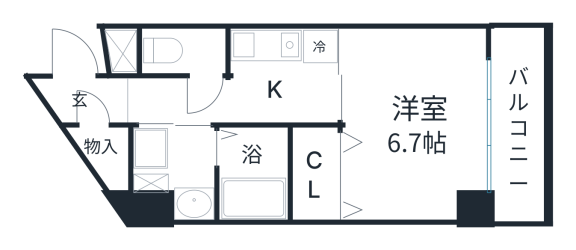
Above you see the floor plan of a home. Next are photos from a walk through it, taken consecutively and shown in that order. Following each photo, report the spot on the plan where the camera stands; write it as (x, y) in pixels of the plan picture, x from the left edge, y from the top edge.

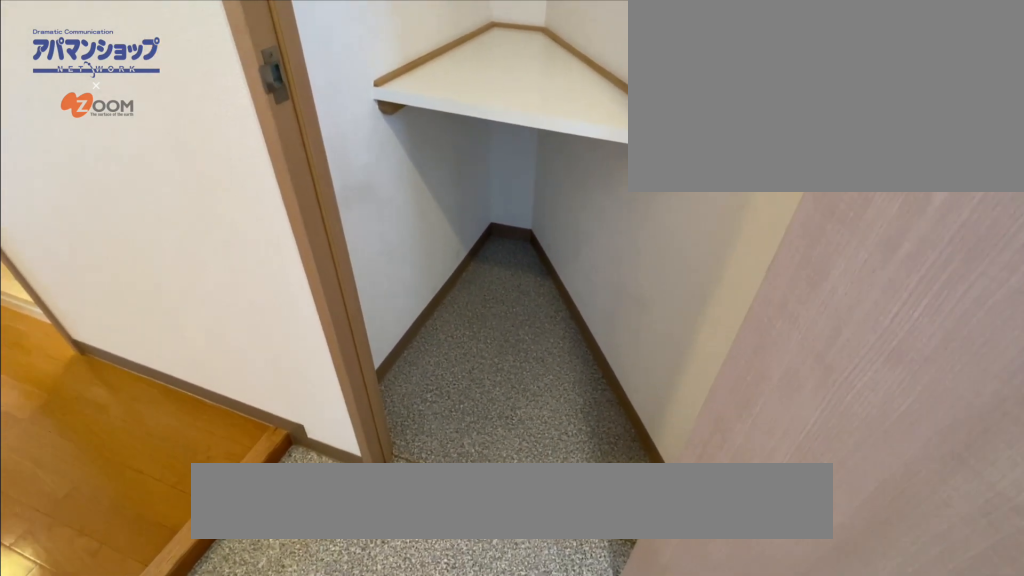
(90, 79)
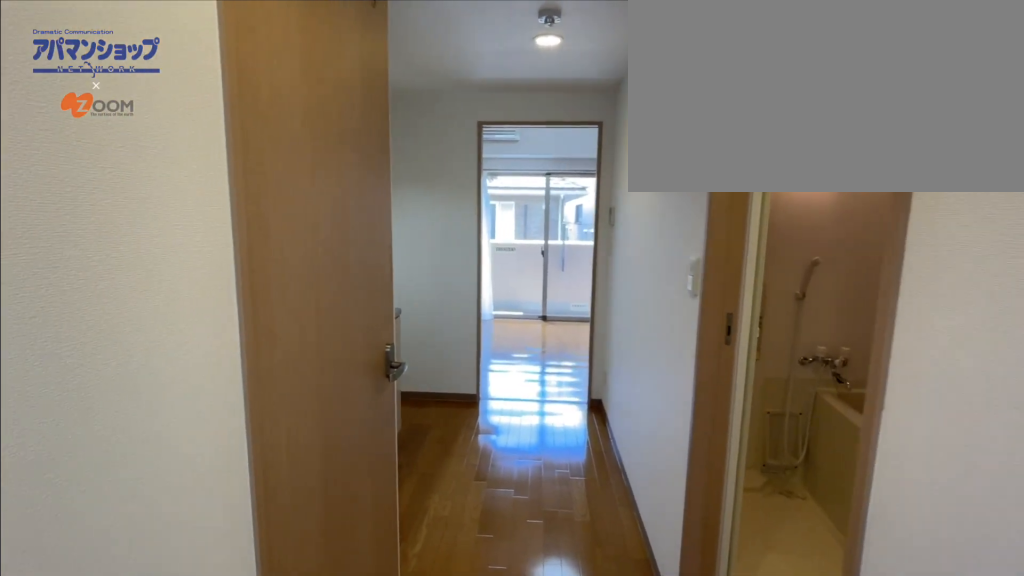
(90, 79)
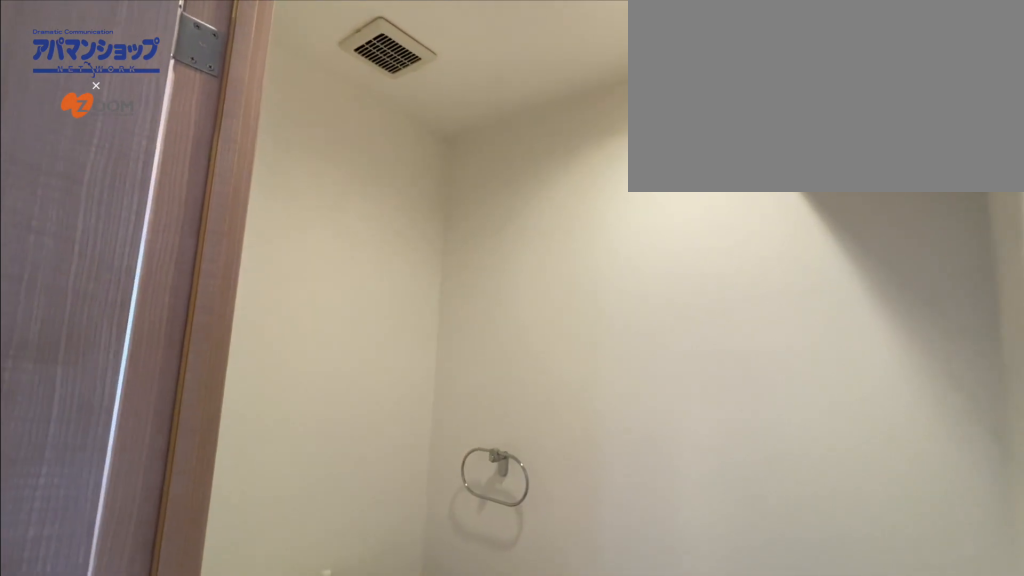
(228, 86)
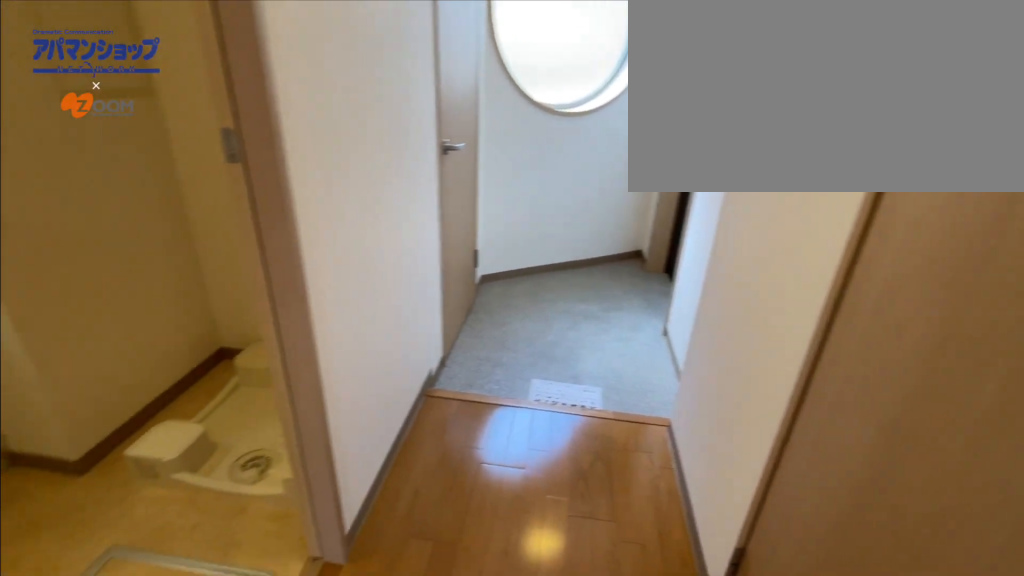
(228, 86)
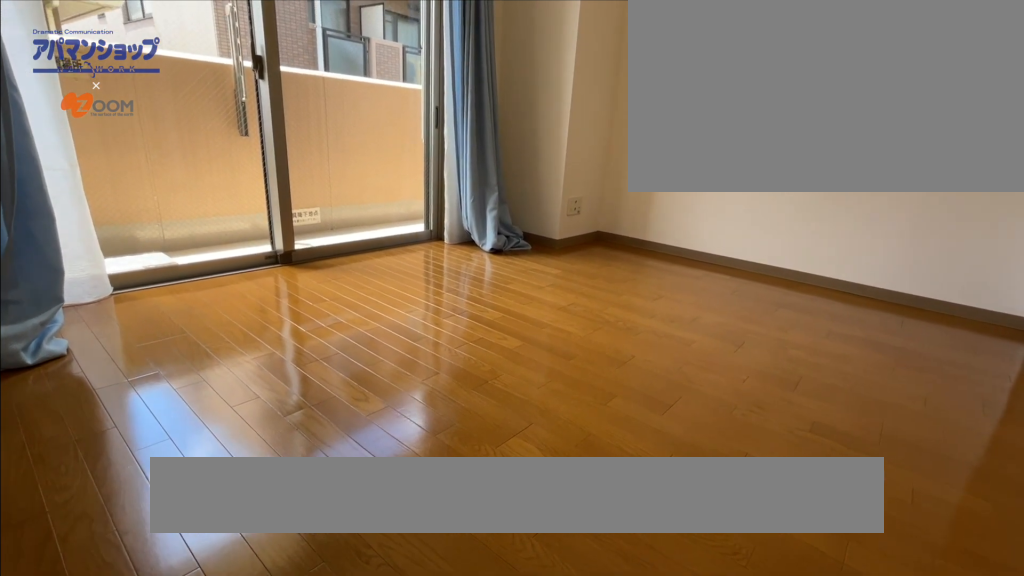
(358, 43)
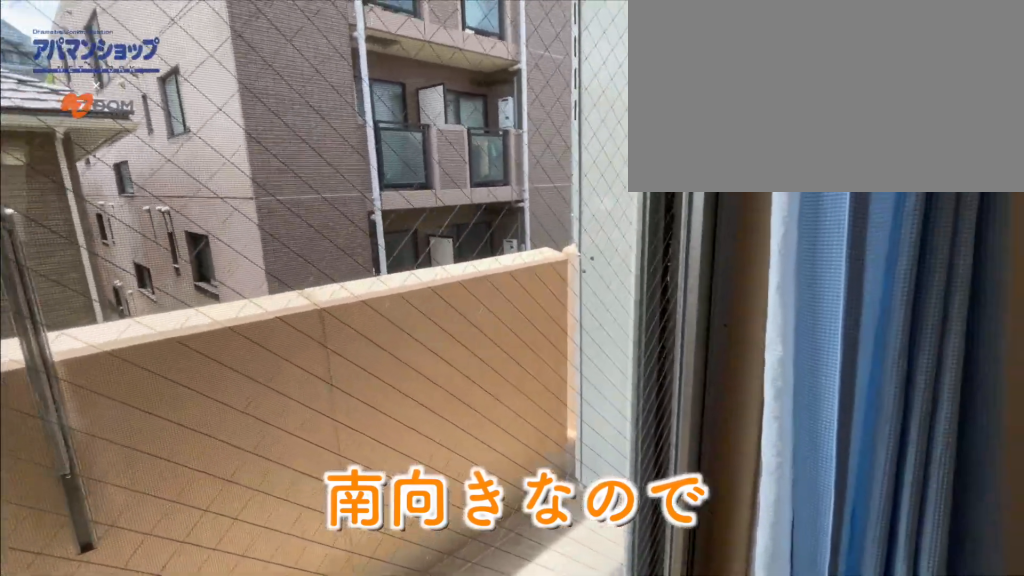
(474, 136)
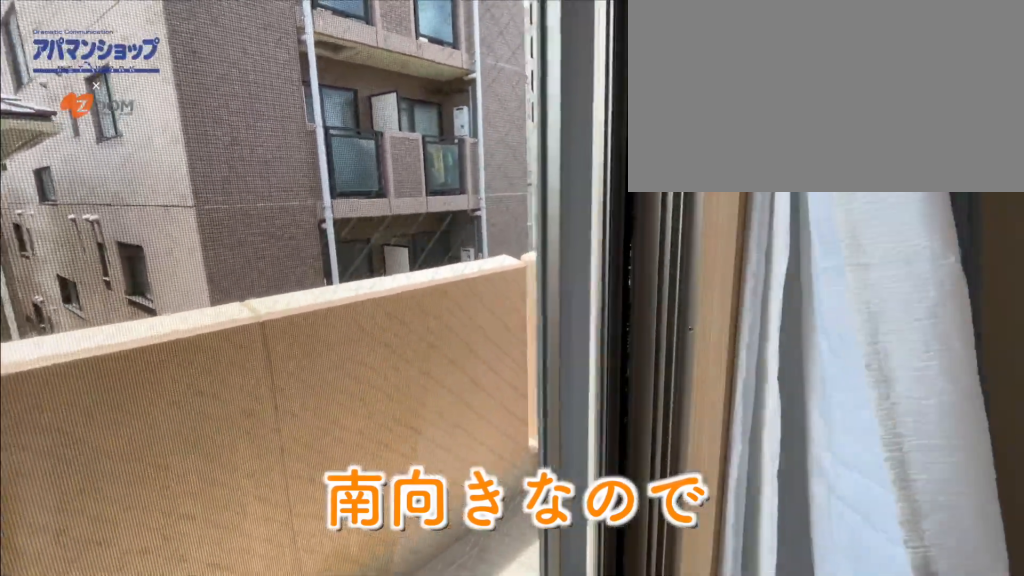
(474, 137)
